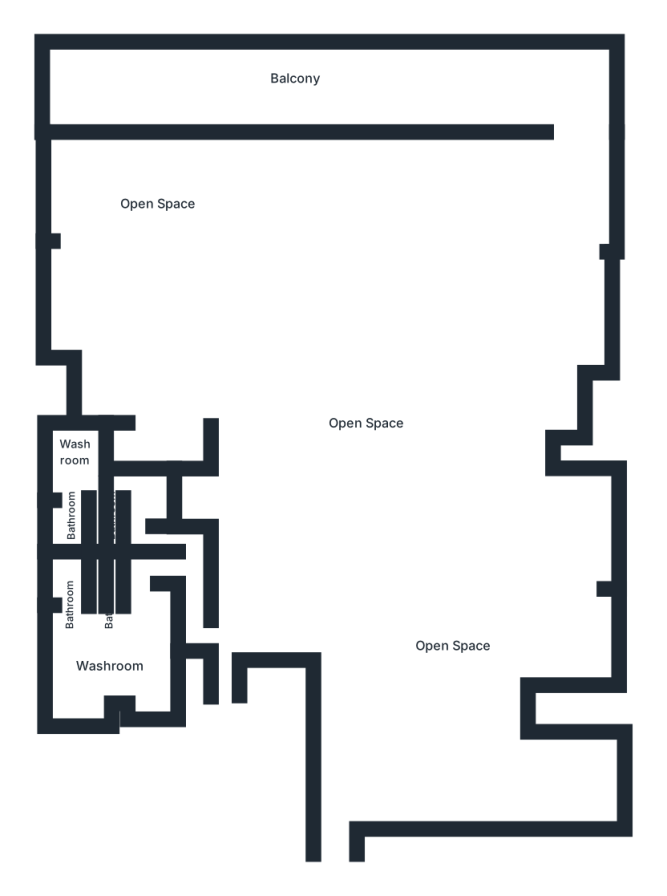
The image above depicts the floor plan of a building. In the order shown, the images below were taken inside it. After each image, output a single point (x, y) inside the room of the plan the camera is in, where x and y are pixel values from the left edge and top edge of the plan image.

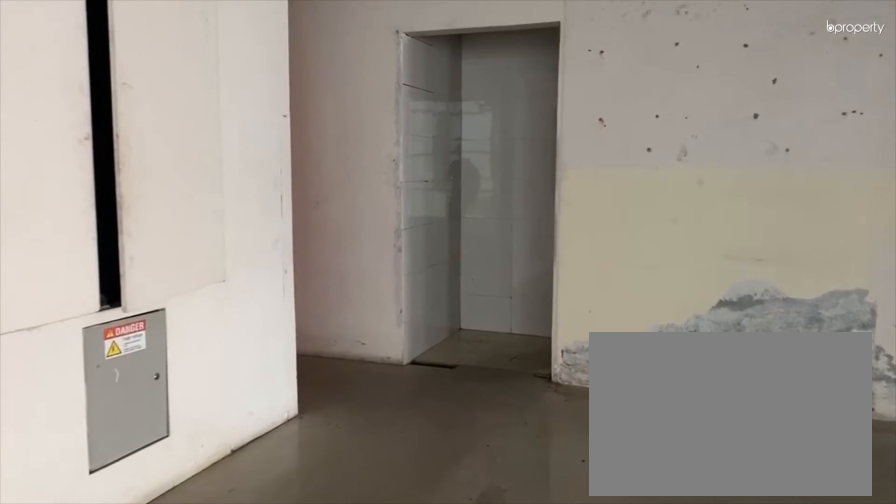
(276, 598)
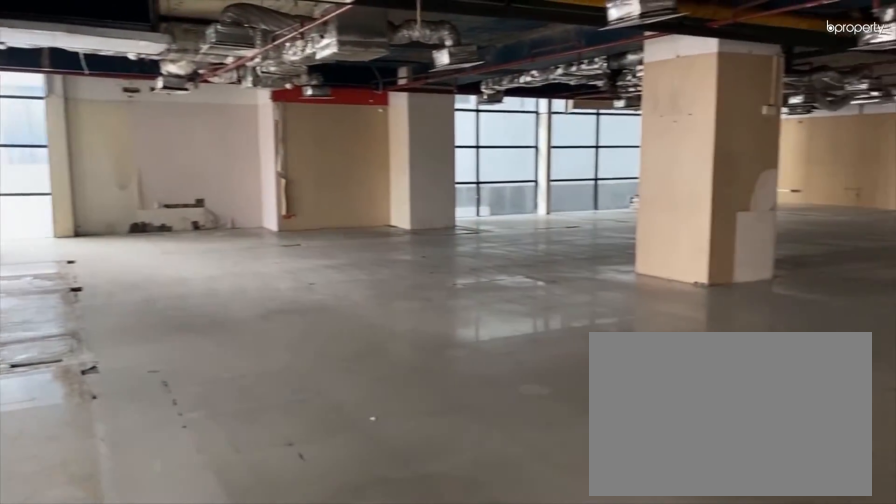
(480, 218)
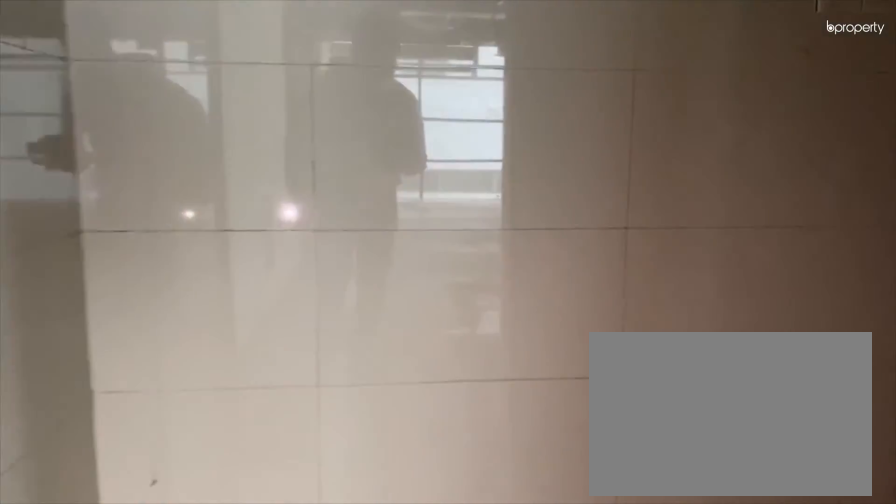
(190, 598)
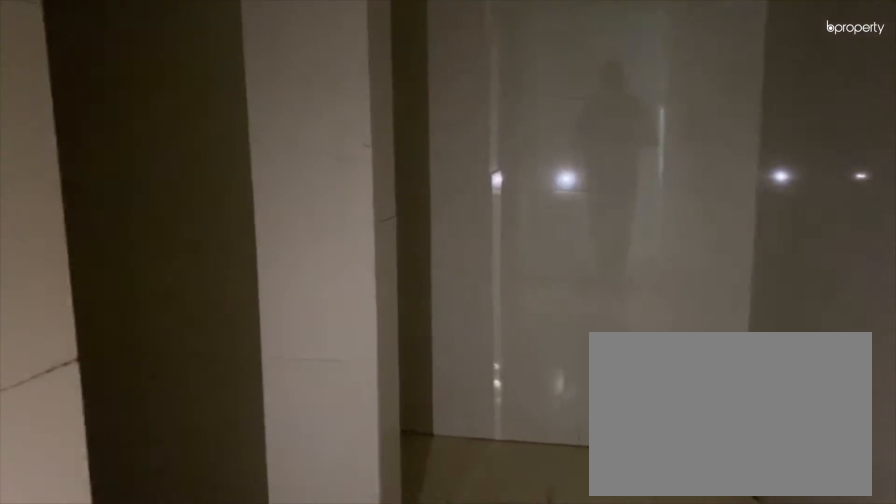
(190, 598)
